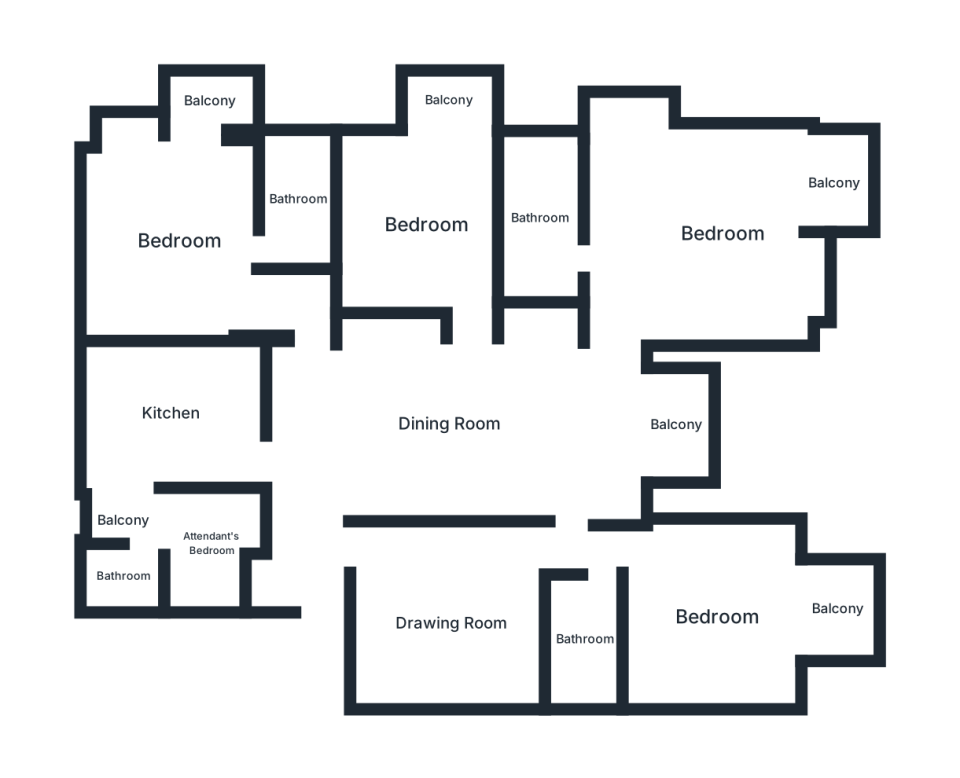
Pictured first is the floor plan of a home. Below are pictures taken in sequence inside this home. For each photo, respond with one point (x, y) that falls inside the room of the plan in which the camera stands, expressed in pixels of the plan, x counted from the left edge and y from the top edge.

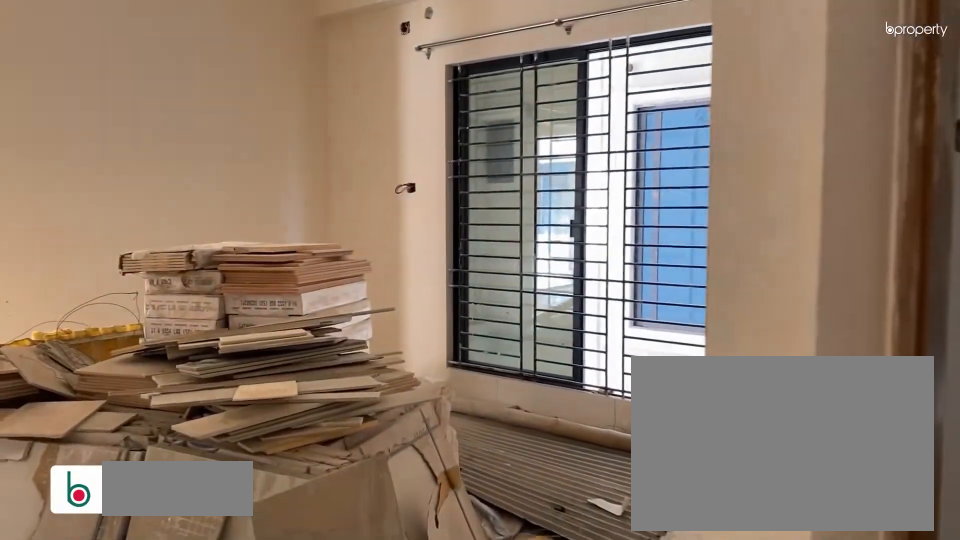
(364, 554)
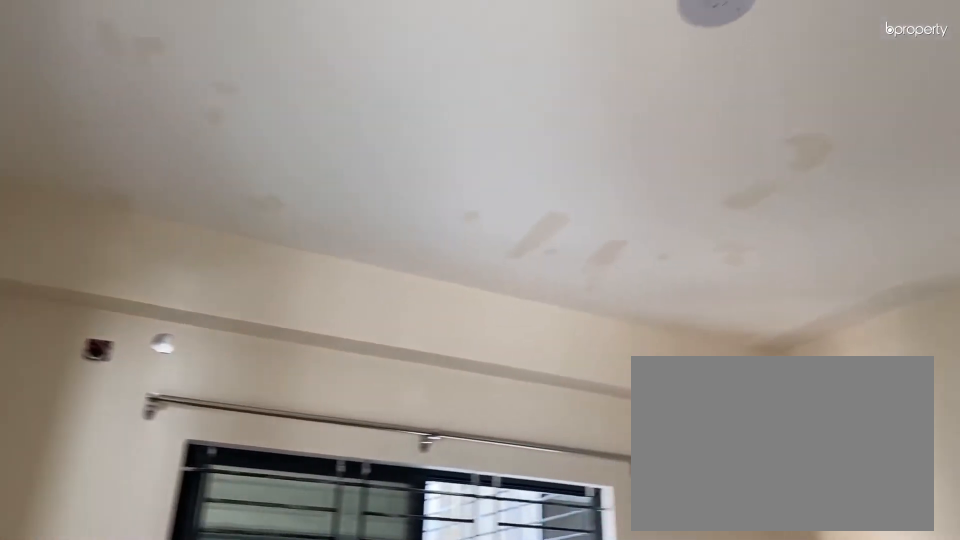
(453, 625)
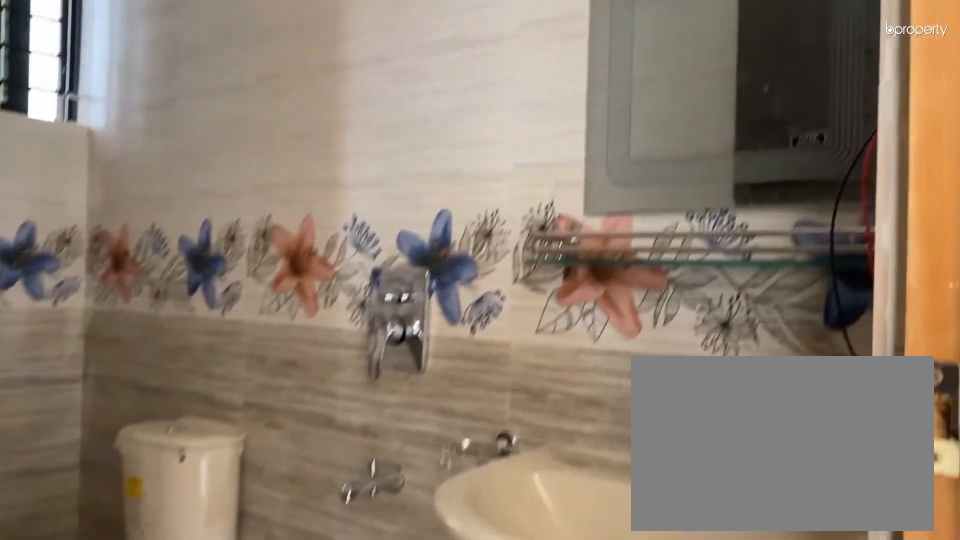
(584, 637)
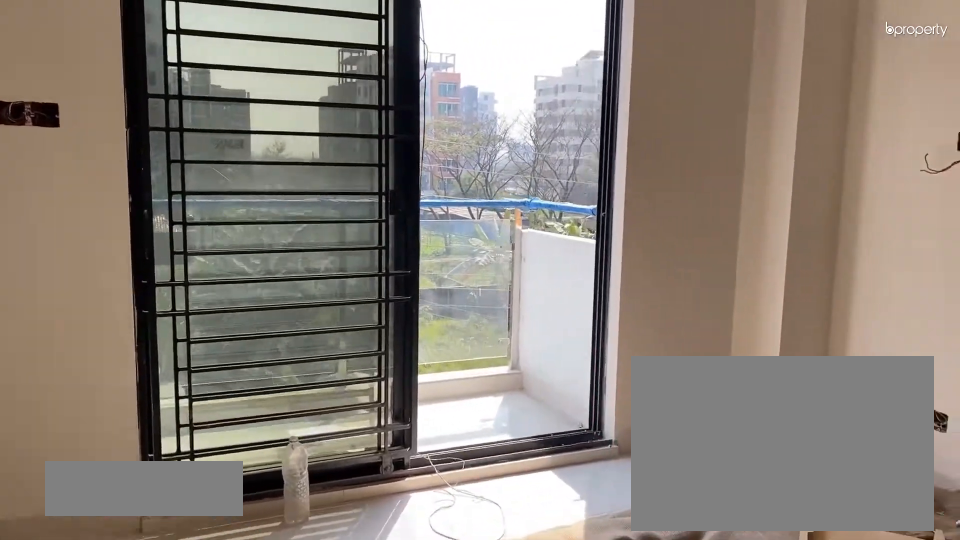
(710, 615)
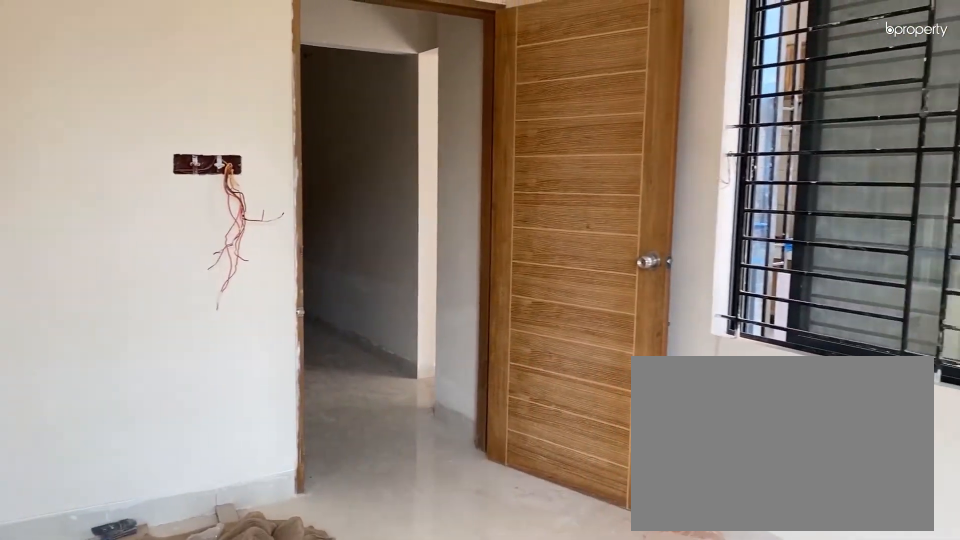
(710, 615)
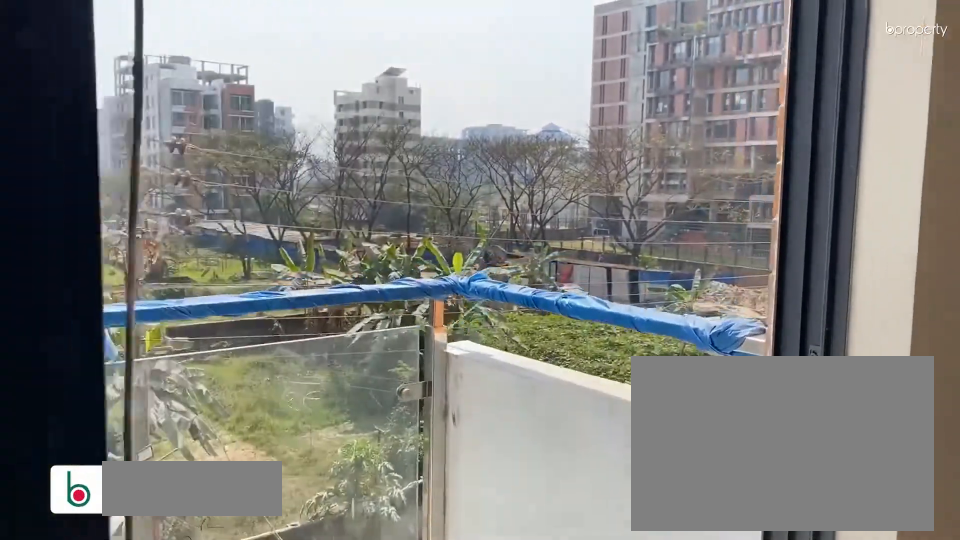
(840, 608)
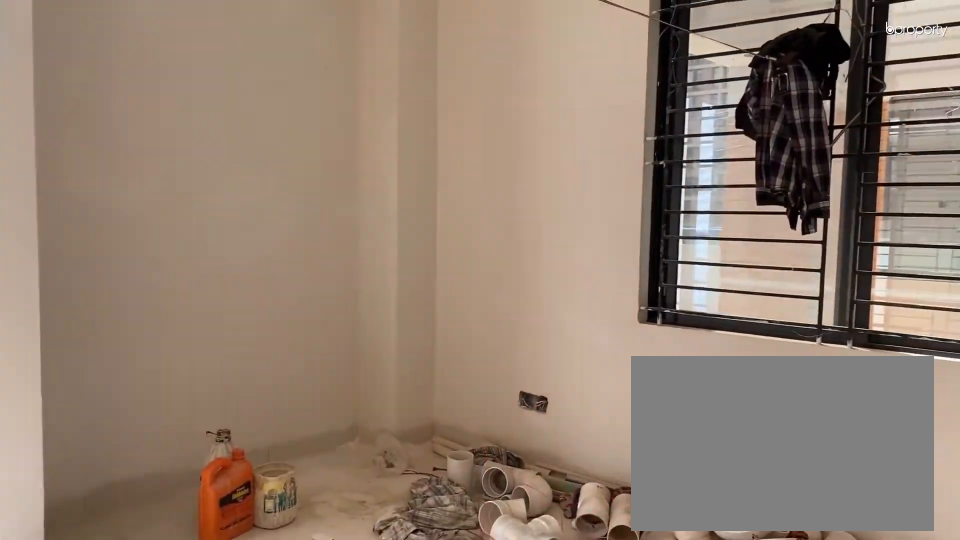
(720, 231)
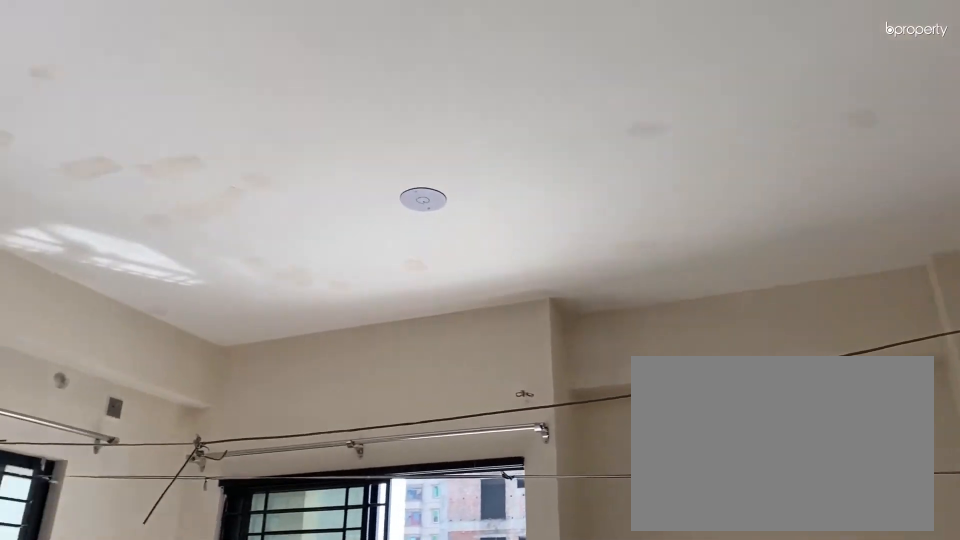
(720, 231)
